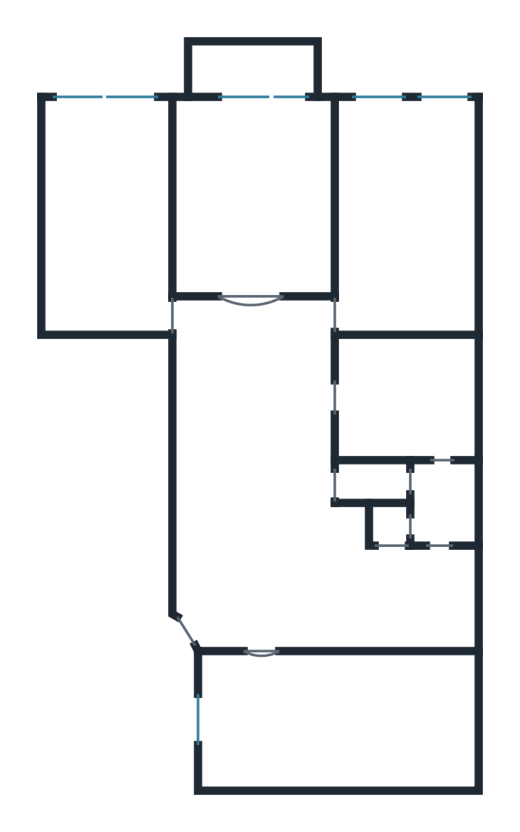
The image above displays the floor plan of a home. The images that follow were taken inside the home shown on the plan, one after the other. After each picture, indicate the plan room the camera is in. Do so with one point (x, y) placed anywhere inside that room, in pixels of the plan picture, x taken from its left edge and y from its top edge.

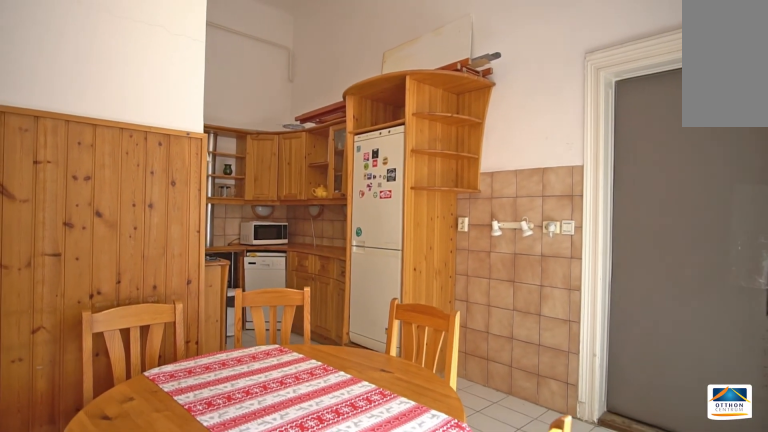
(319, 604)
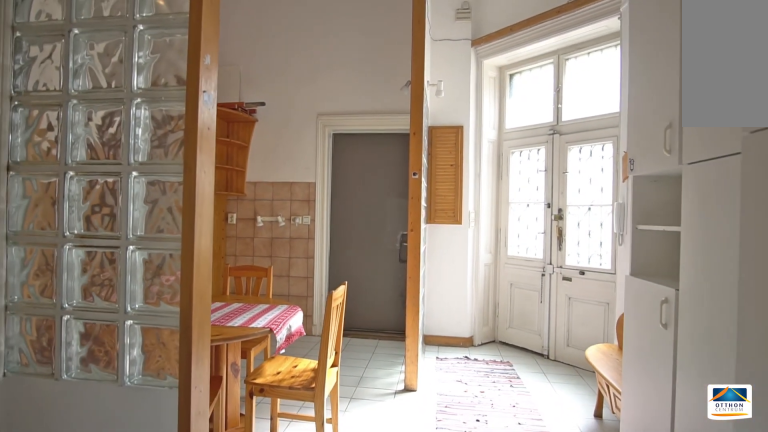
(319, 605)
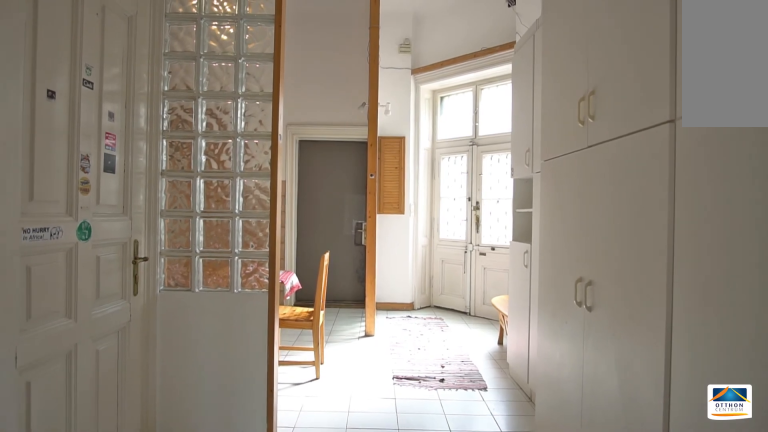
(262, 498)
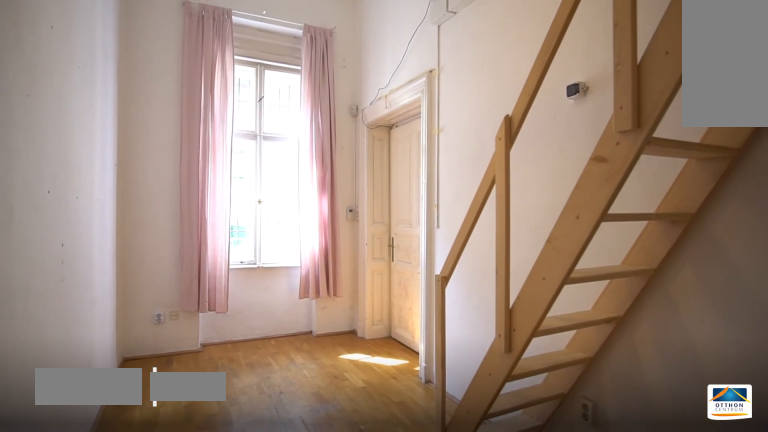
(321, 726)
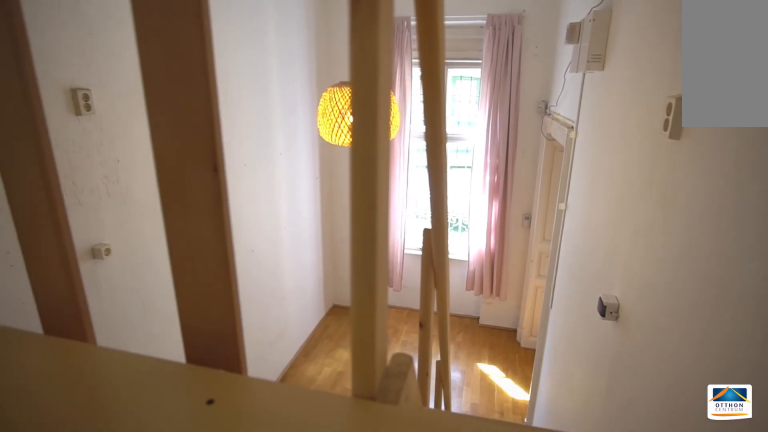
(439, 715)
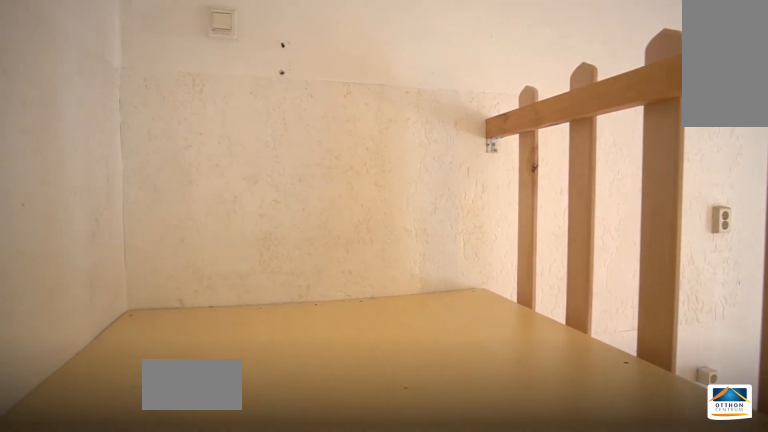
(439, 716)
